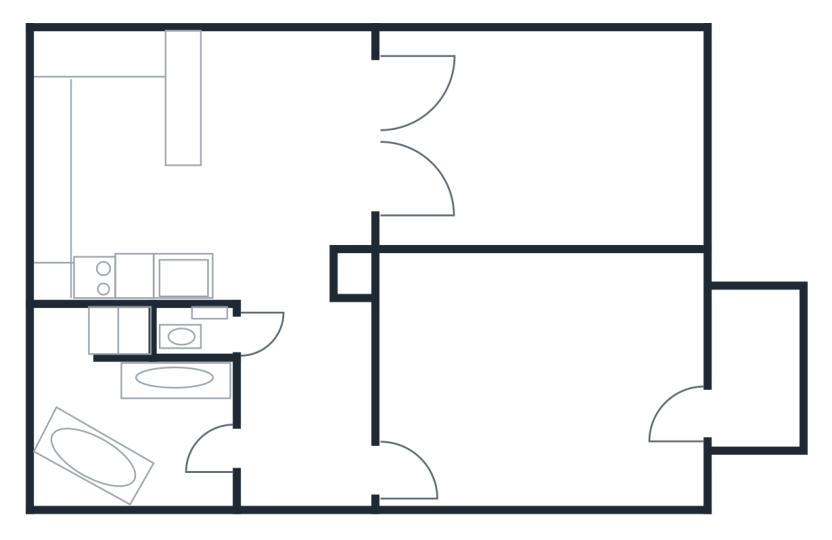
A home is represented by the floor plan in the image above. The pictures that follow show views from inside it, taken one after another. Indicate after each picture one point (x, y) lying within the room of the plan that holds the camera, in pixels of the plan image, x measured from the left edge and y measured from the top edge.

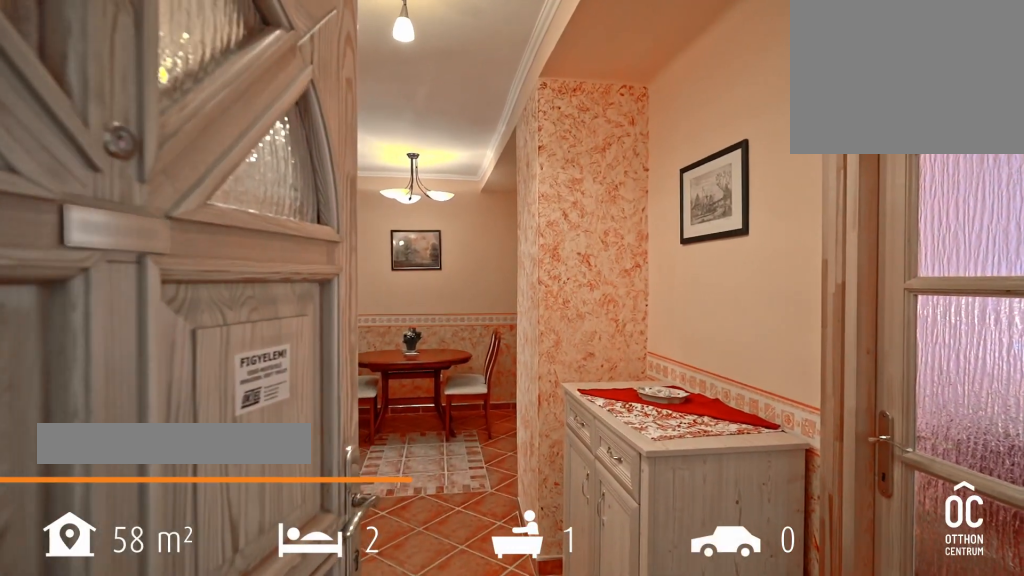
(313, 451)
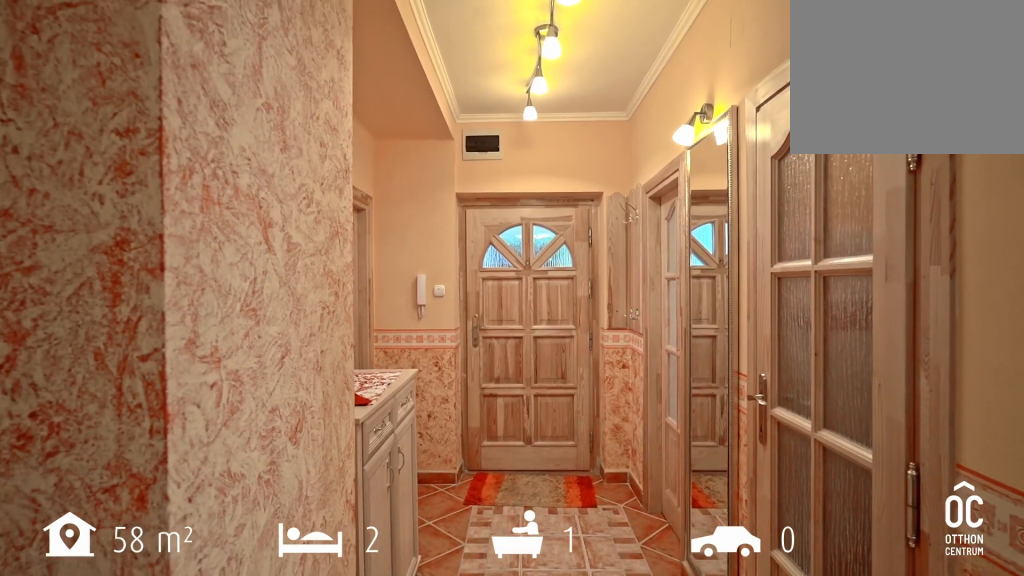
(313, 451)
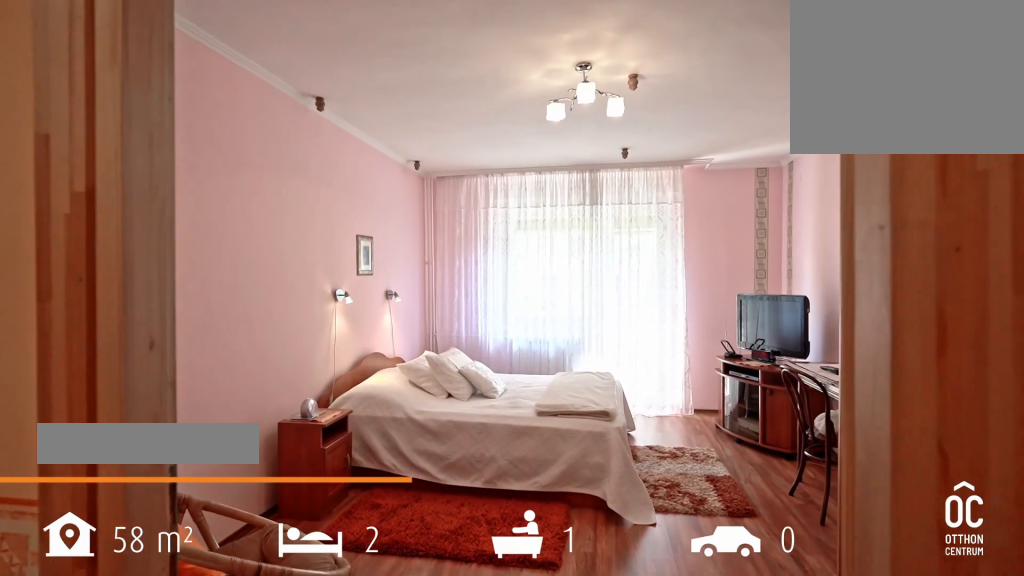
(562, 404)
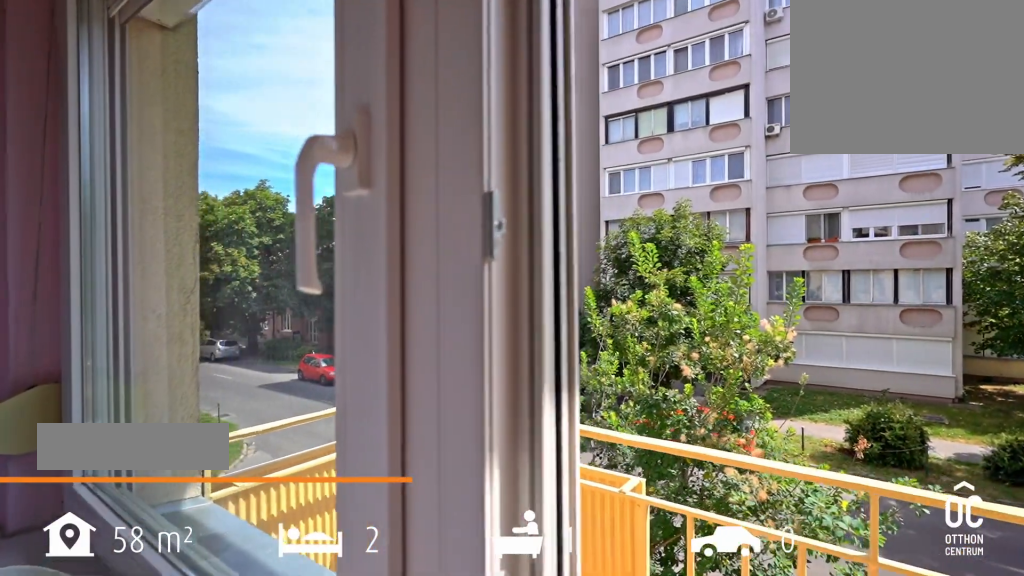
(757, 378)
